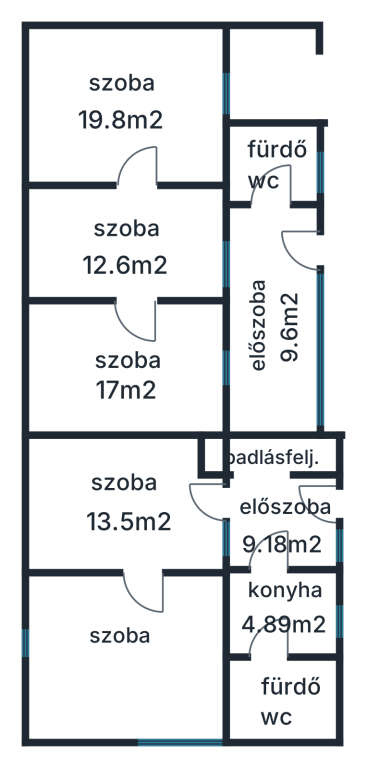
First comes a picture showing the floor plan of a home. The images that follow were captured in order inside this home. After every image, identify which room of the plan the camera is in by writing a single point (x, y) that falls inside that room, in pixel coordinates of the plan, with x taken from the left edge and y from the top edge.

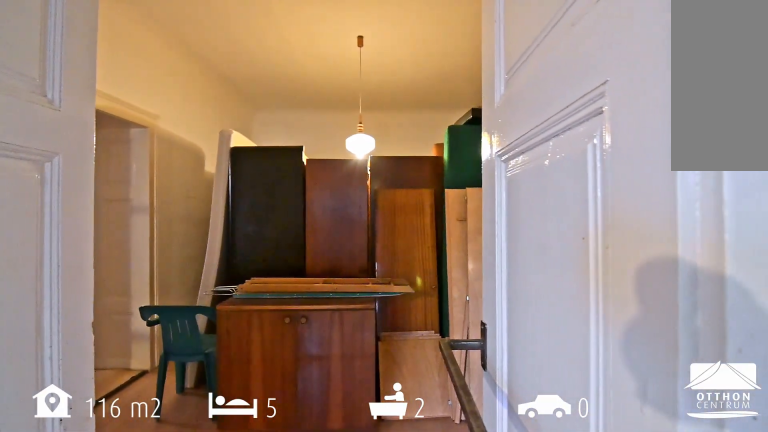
(158, 519)
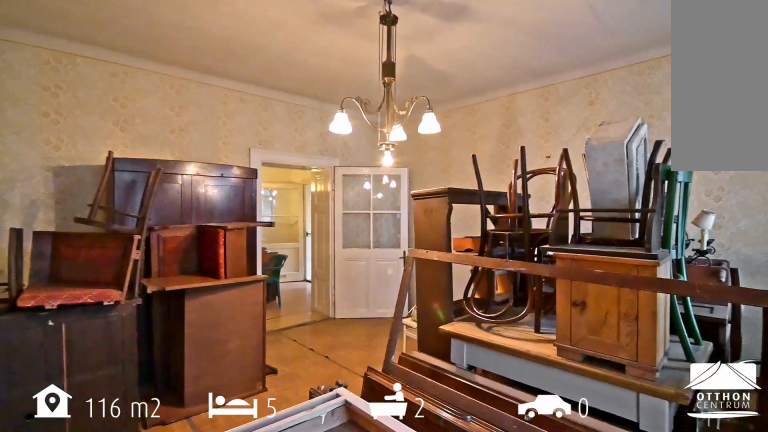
(130, 663)
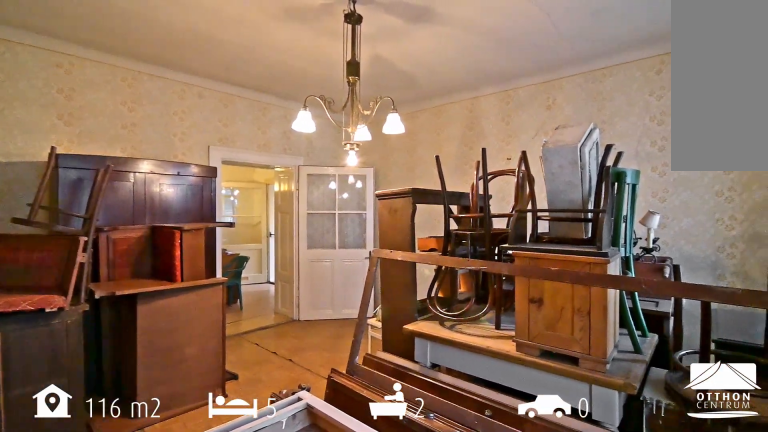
(130, 663)
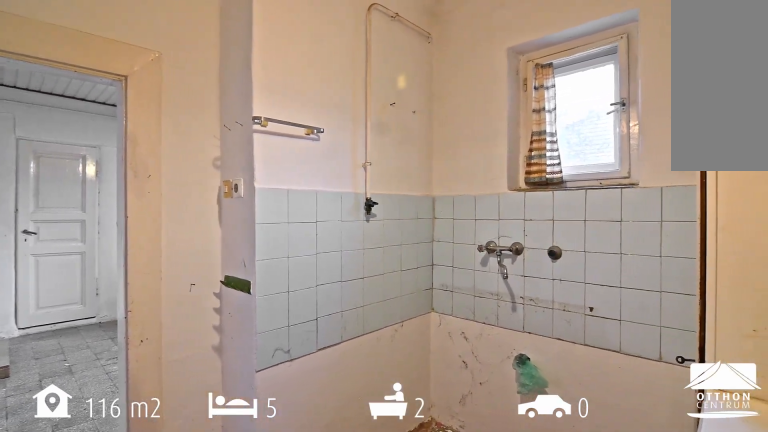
(292, 618)
